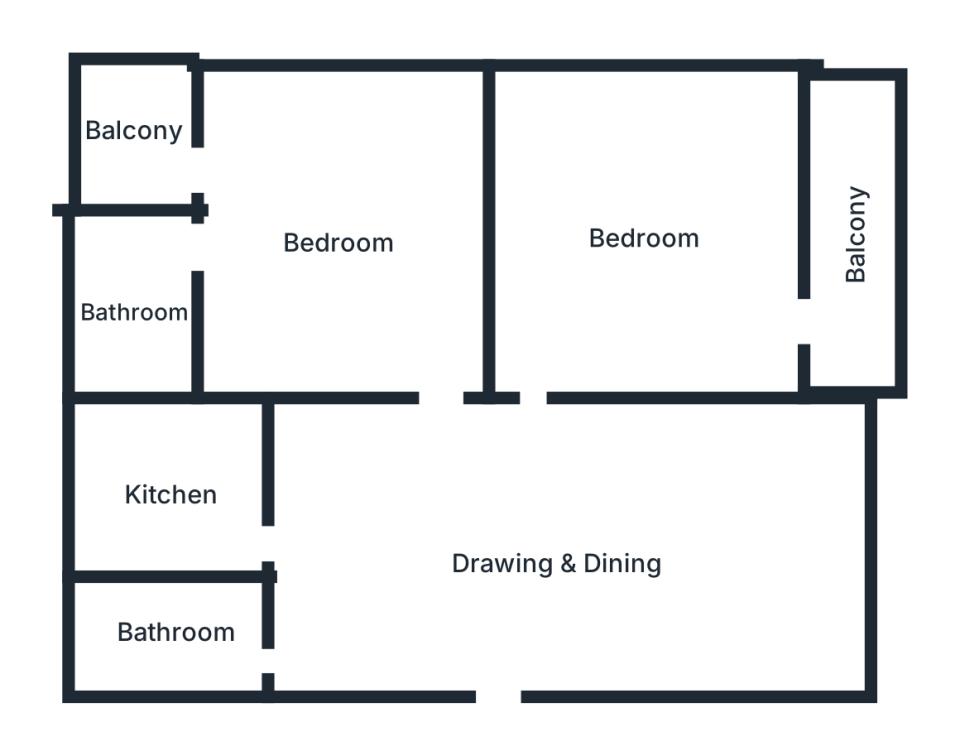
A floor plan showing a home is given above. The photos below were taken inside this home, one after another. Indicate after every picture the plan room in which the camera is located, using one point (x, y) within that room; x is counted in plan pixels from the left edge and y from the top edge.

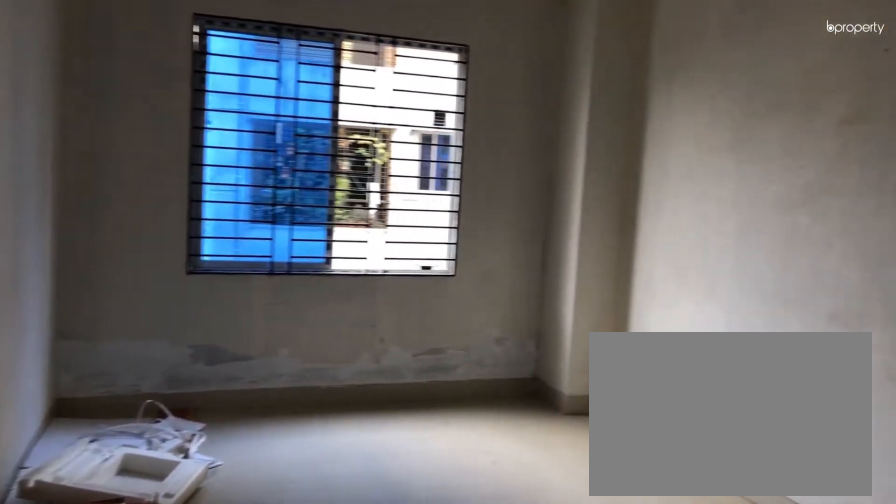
(506, 578)
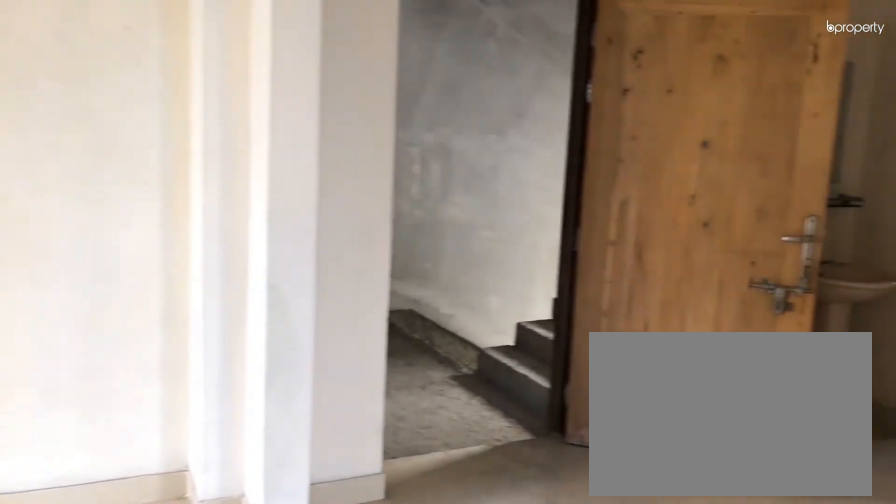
(506, 578)
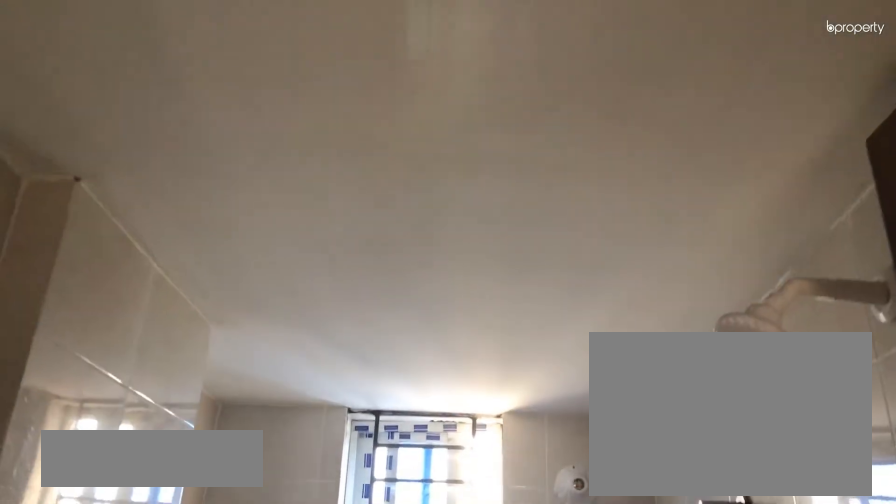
(177, 641)
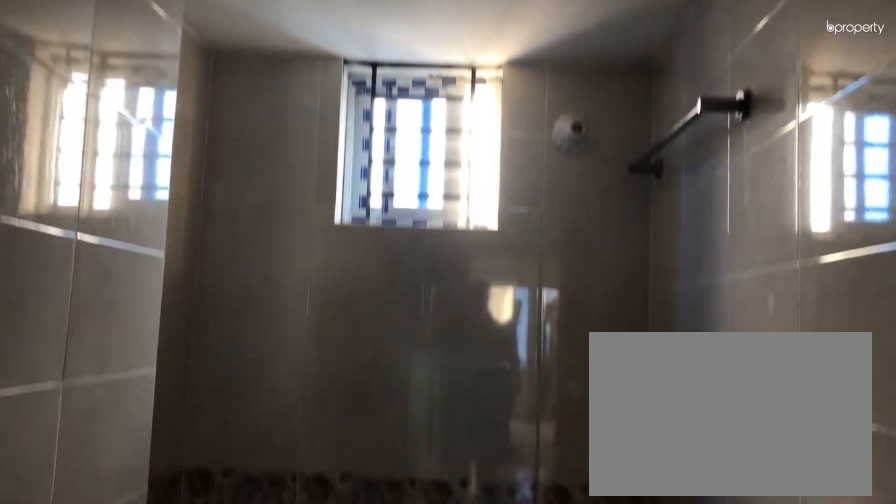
(177, 641)
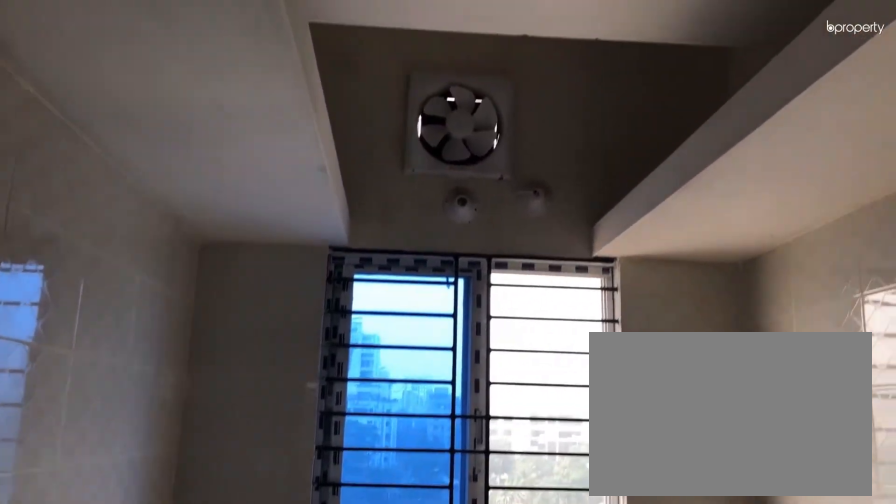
(173, 497)
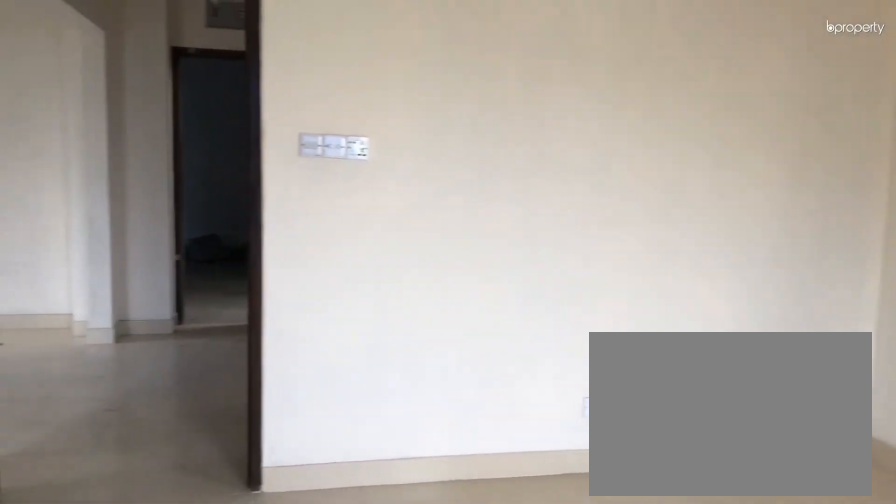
(324, 240)
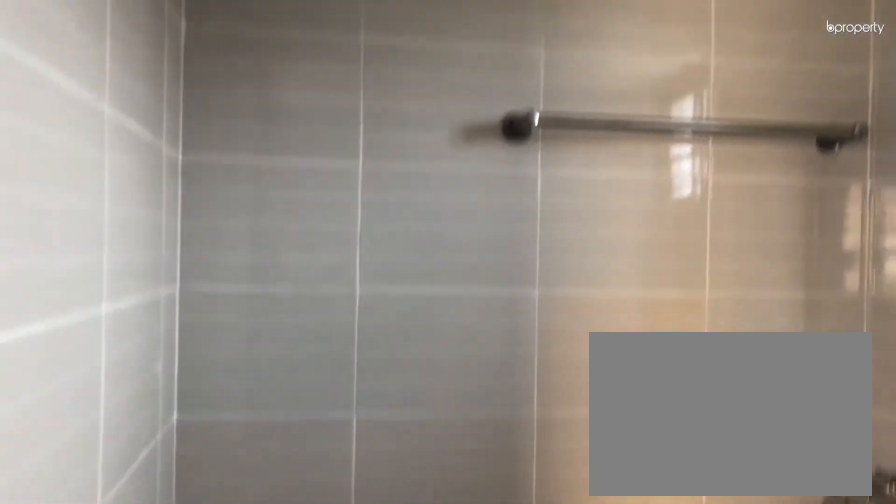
(130, 298)
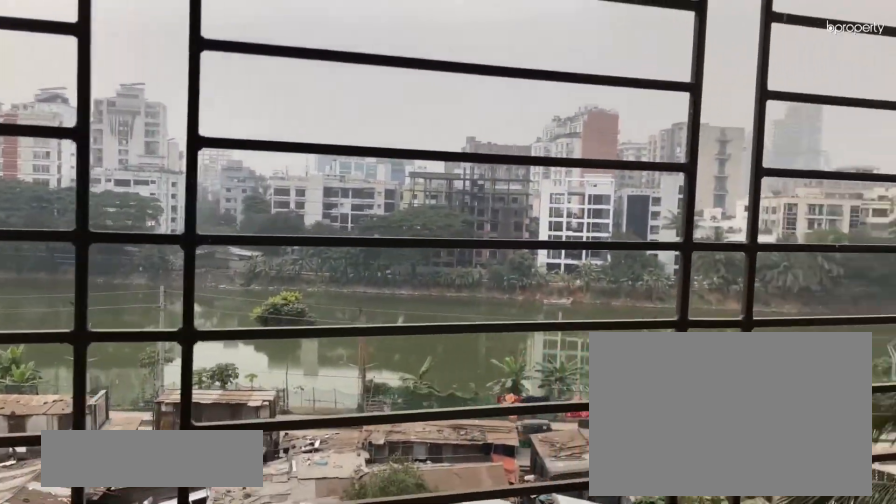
(147, 162)
